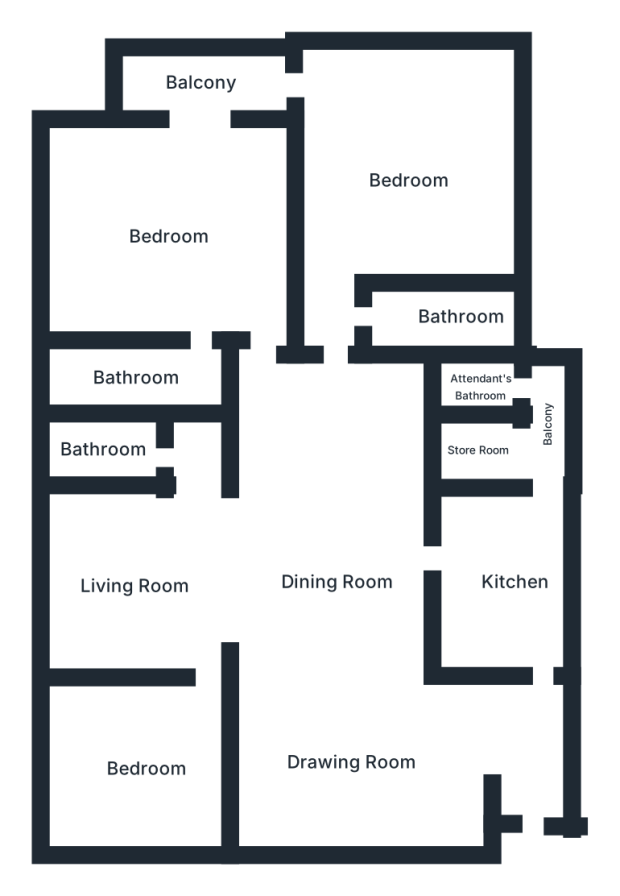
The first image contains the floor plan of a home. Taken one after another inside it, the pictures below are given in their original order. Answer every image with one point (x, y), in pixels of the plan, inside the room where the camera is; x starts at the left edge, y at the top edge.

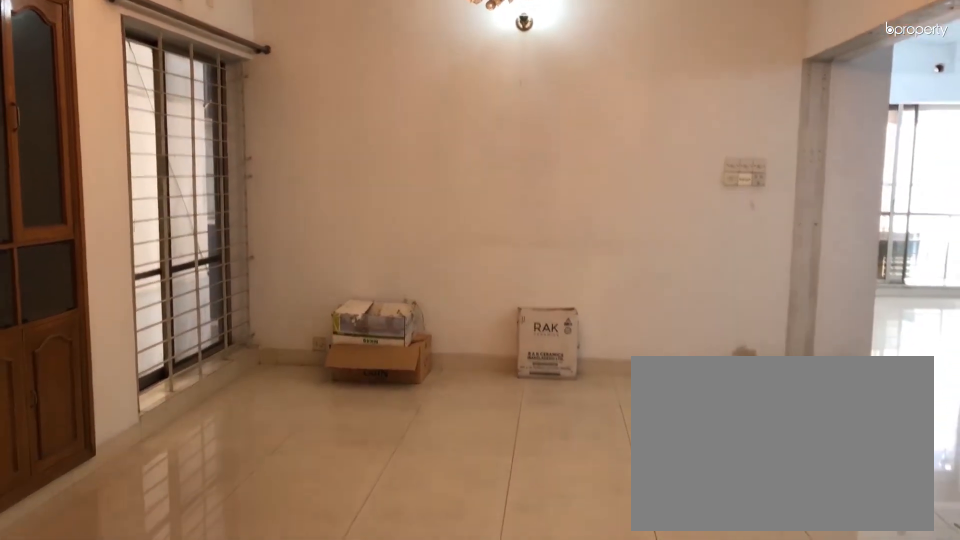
(352, 757)
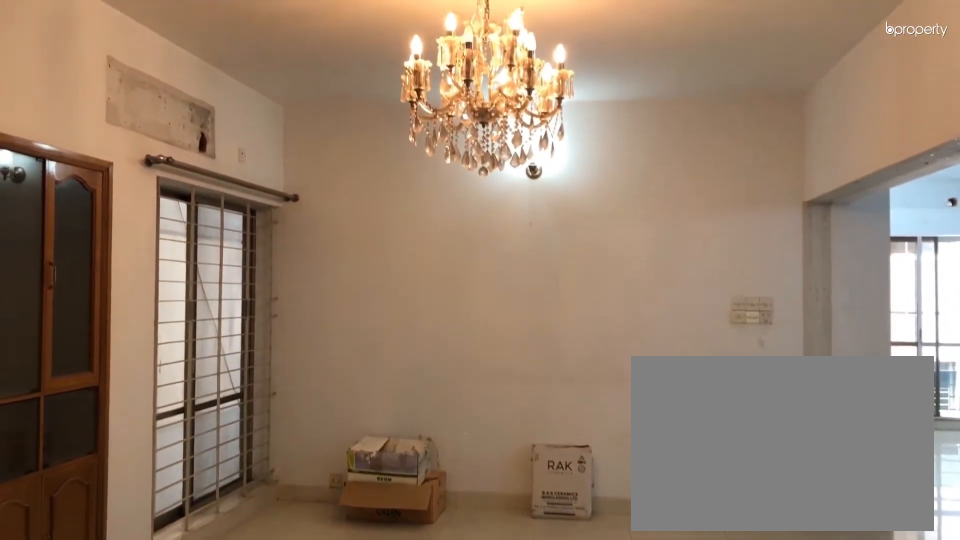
(352, 757)
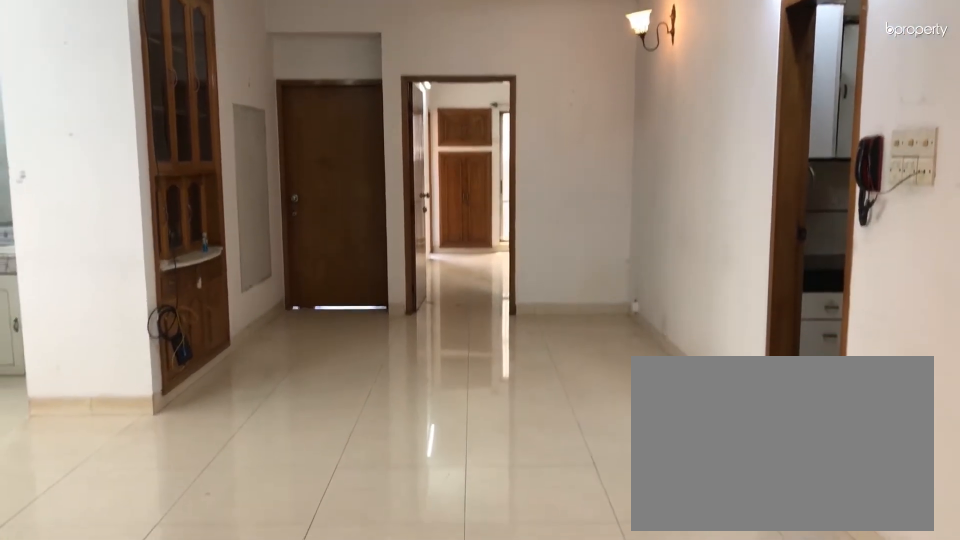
(342, 578)
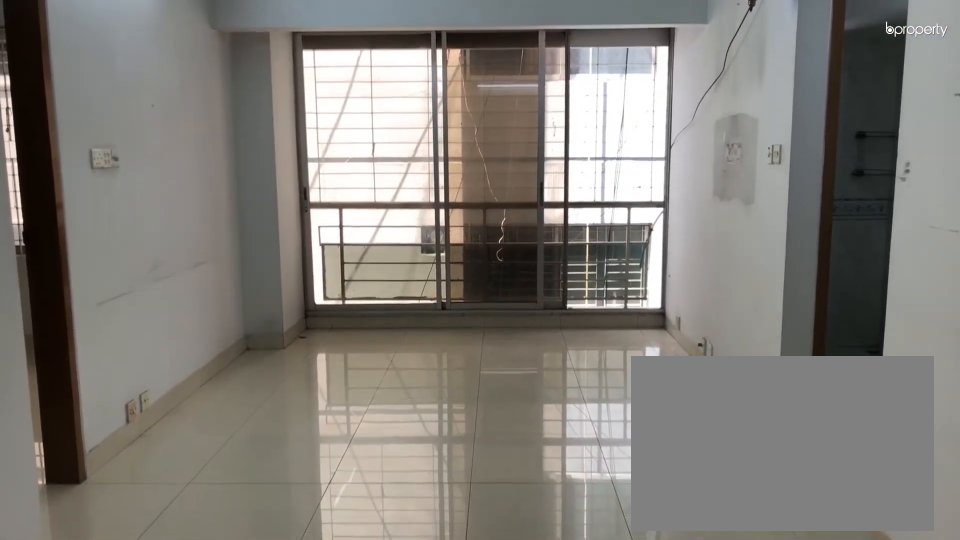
(127, 577)
